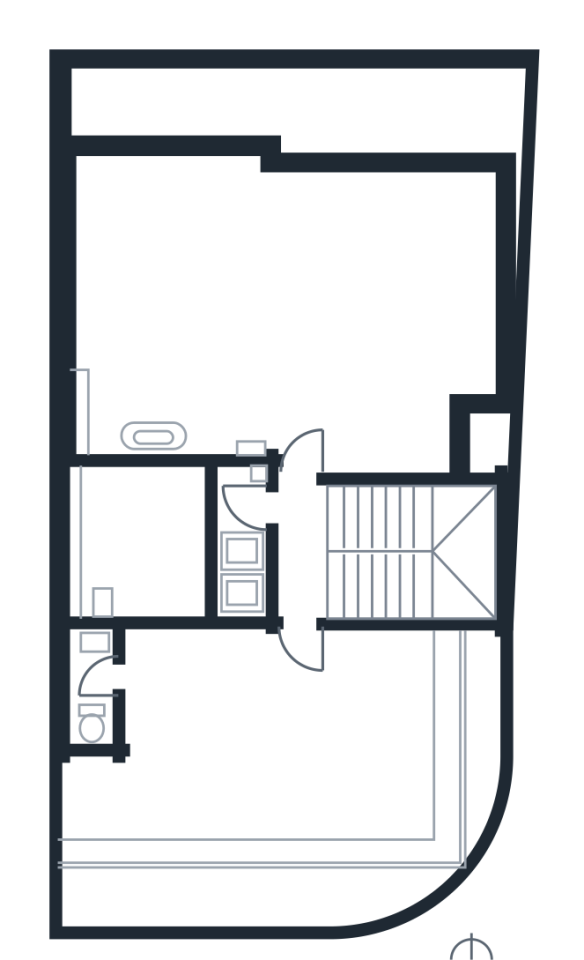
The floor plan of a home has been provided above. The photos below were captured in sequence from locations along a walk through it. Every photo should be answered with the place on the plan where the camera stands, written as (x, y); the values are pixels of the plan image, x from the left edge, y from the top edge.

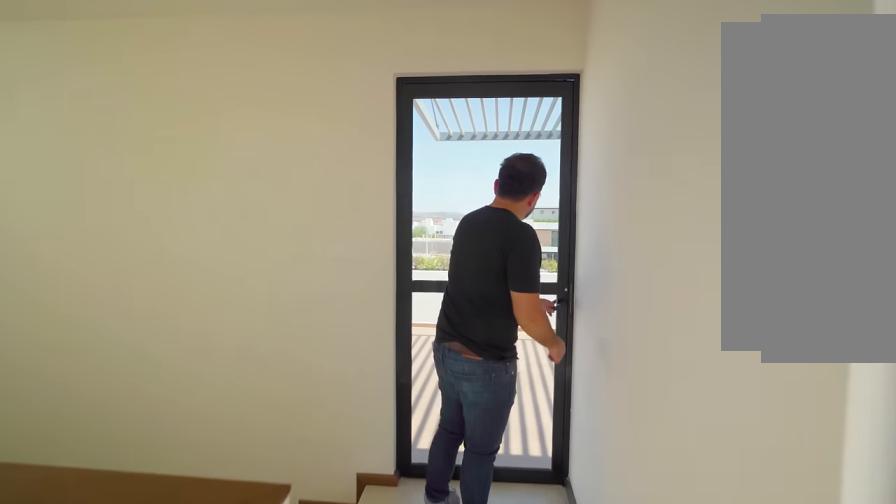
(301, 487)
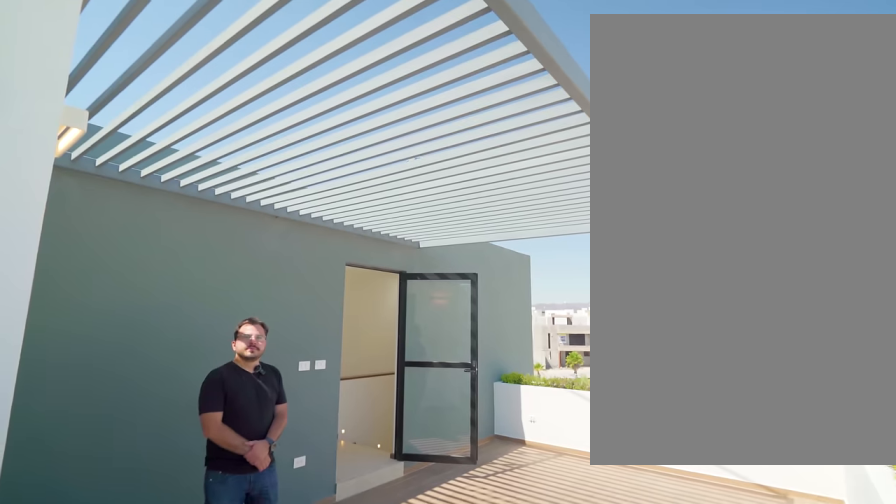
(93, 836)
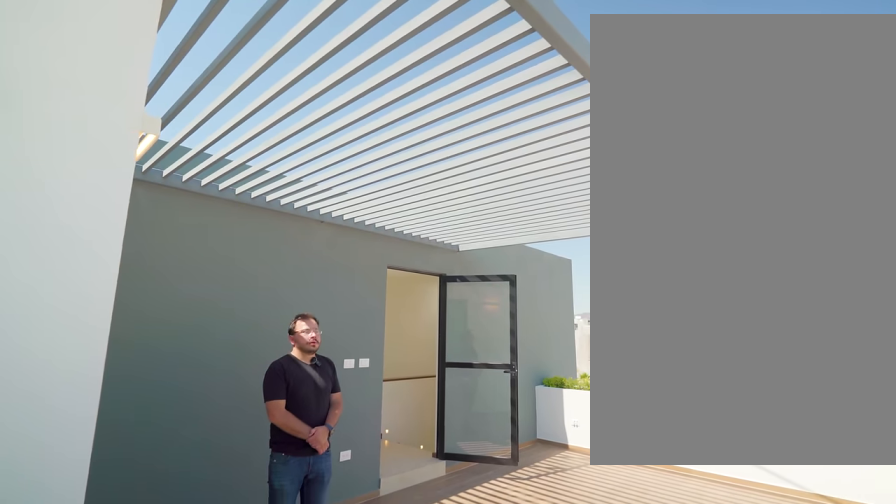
(93, 835)
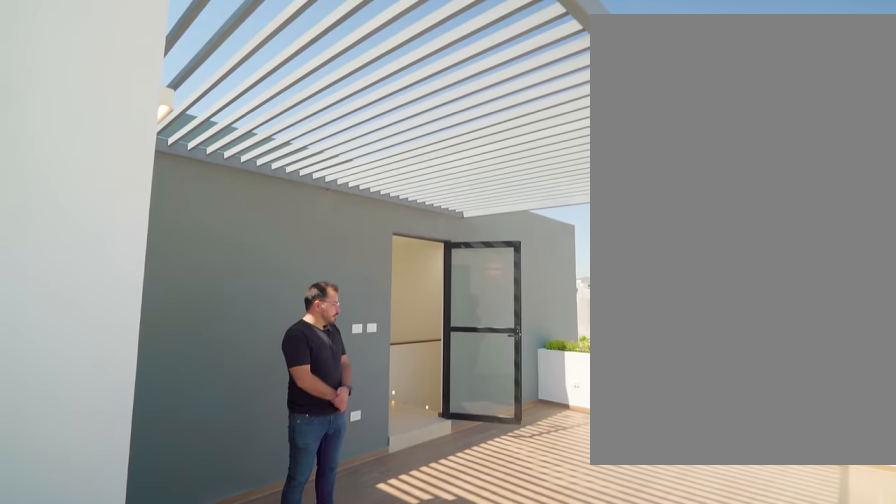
(93, 836)
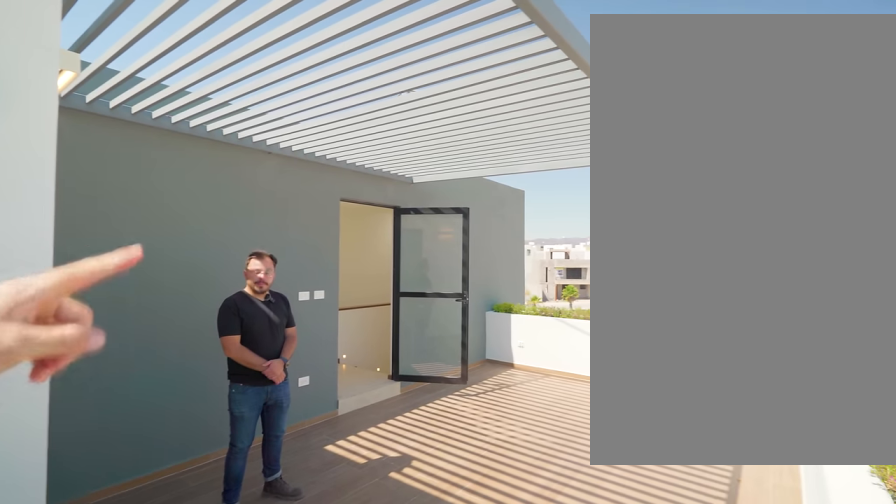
(93, 835)
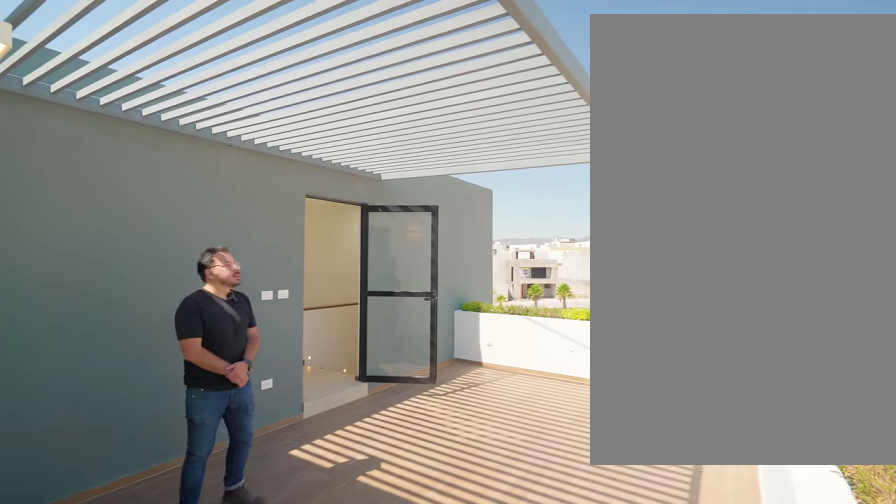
(93, 837)
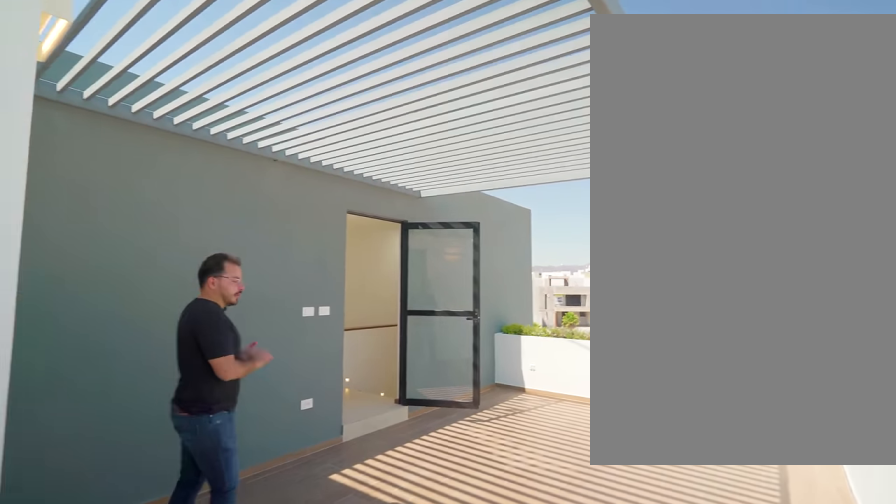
(93, 836)
